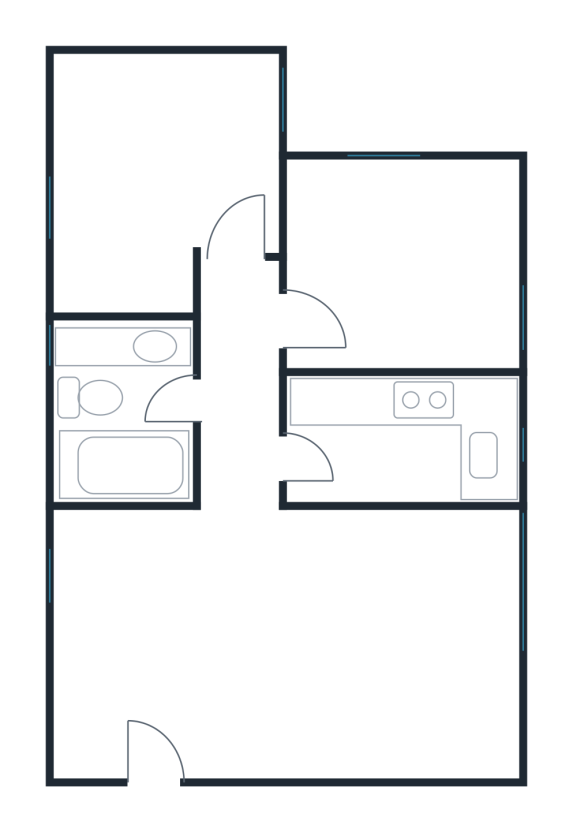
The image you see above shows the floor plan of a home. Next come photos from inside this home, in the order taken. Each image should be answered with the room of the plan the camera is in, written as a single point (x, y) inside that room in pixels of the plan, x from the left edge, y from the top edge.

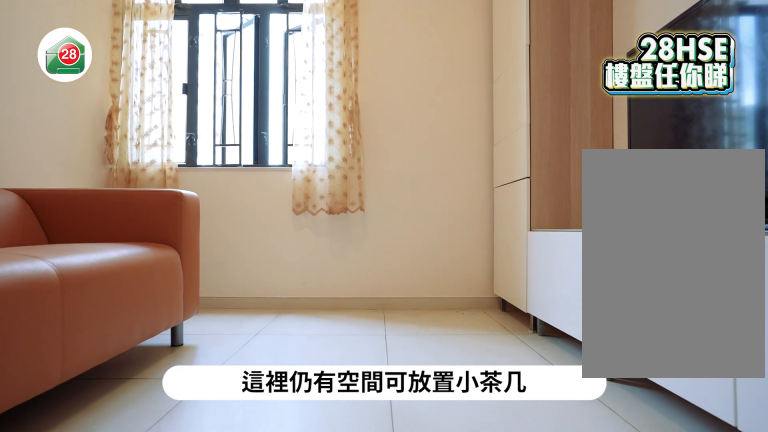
(252, 640)
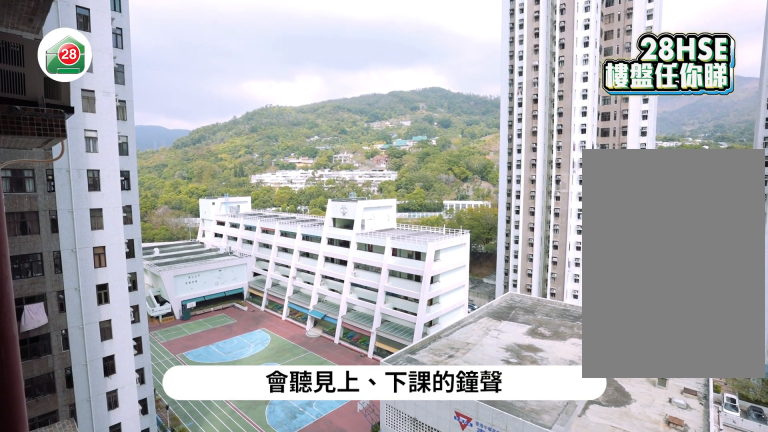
(252, 641)
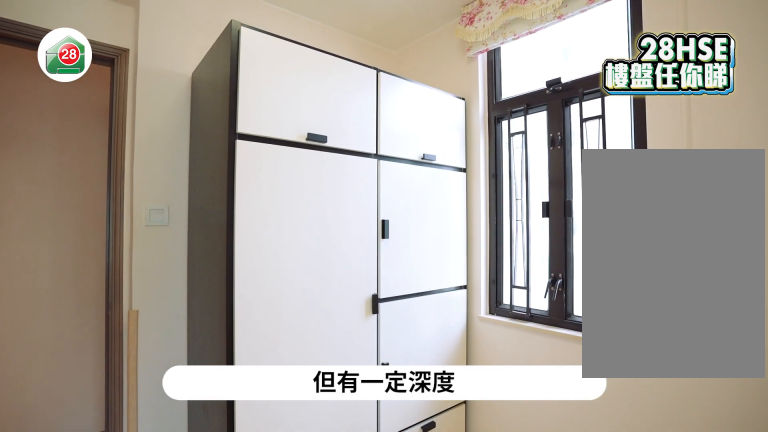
(406, 248)
